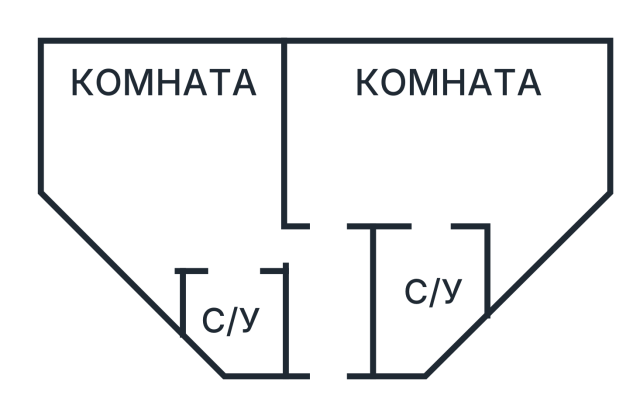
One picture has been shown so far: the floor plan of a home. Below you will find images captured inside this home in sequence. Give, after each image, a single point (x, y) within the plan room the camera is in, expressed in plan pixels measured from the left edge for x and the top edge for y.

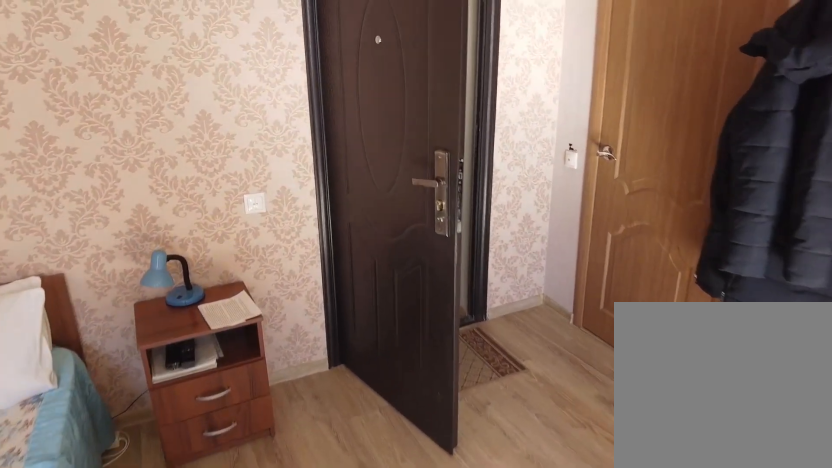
(253, 195)
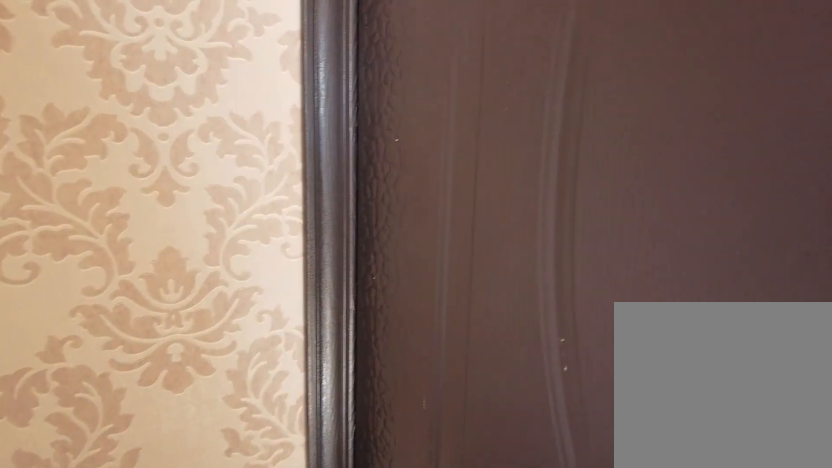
(268, 246)
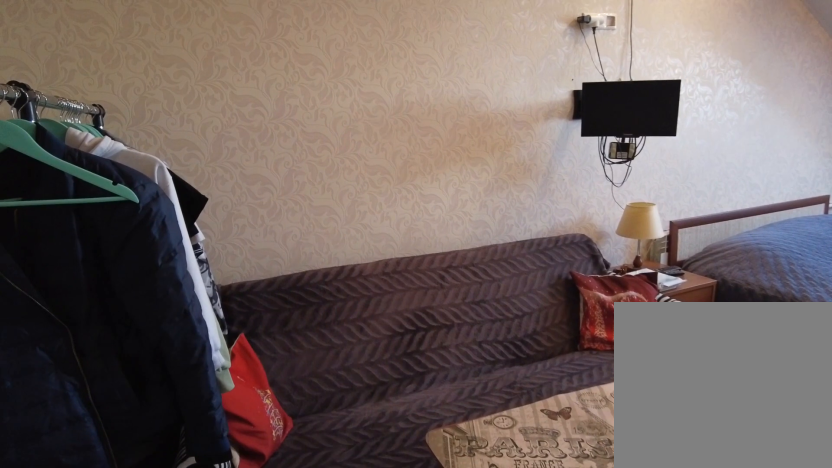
(359, 194)
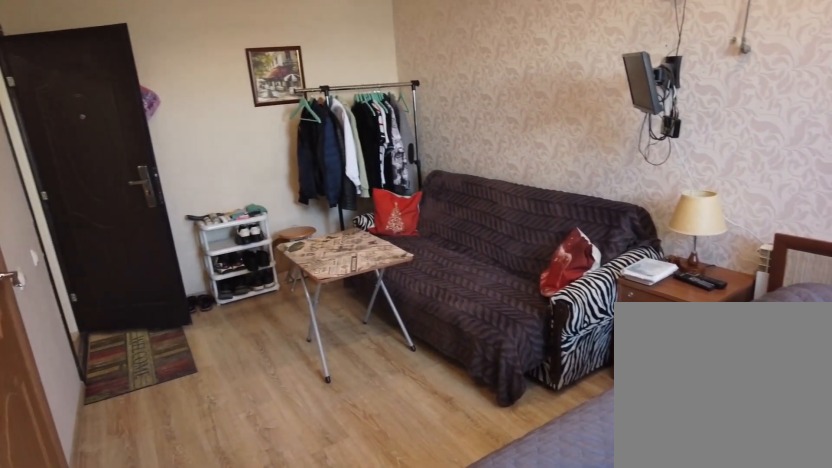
(359, 194)
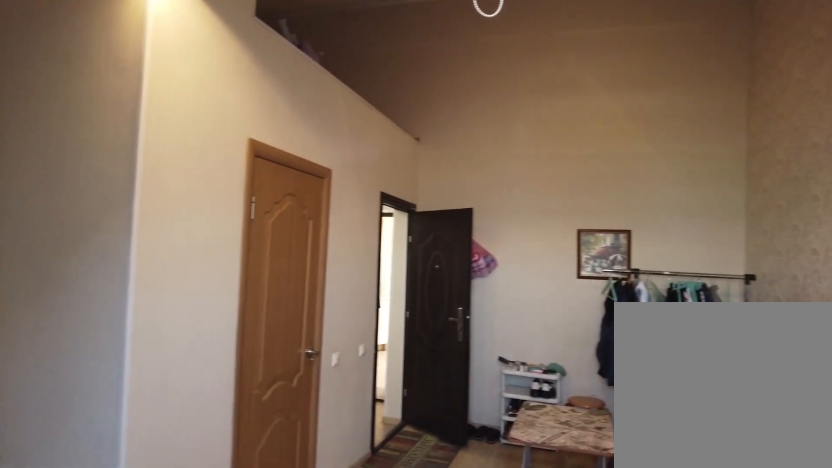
(578, 167)
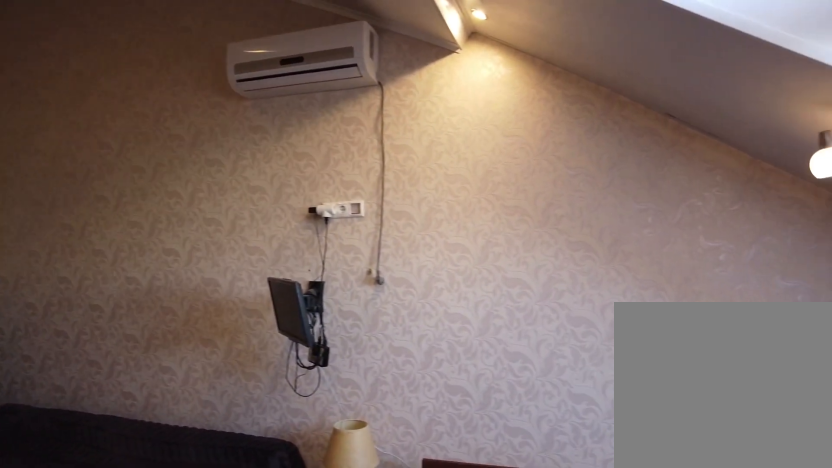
(435, 202)
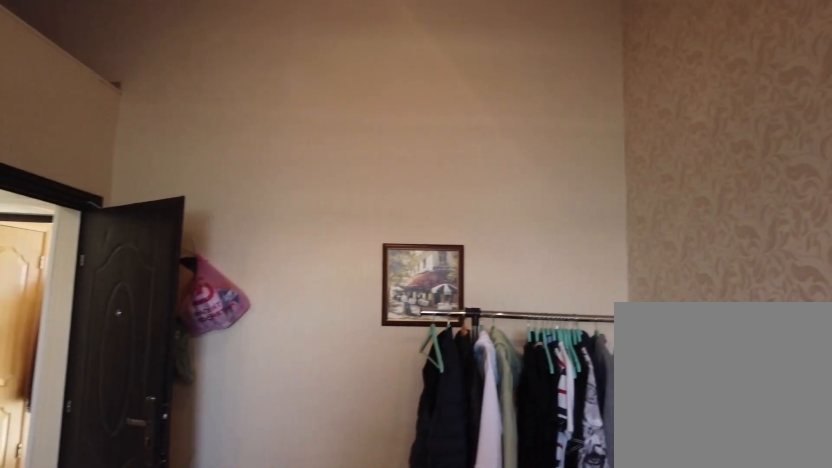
(435, 202)
